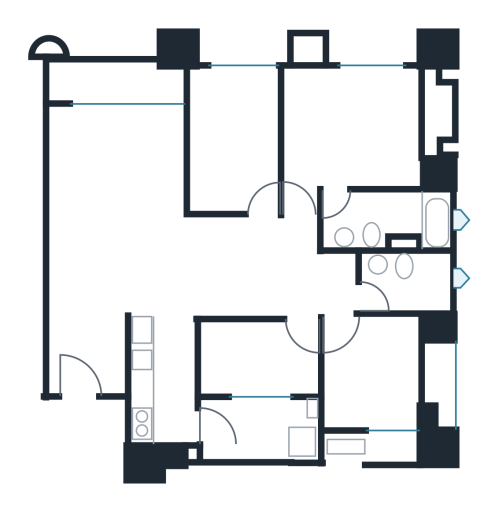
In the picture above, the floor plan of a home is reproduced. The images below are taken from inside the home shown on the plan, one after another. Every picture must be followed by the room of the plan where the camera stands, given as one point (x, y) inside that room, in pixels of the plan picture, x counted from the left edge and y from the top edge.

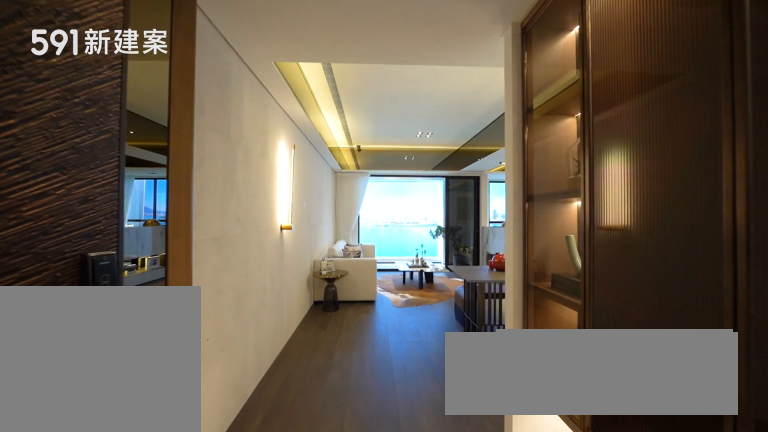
(88, 353)
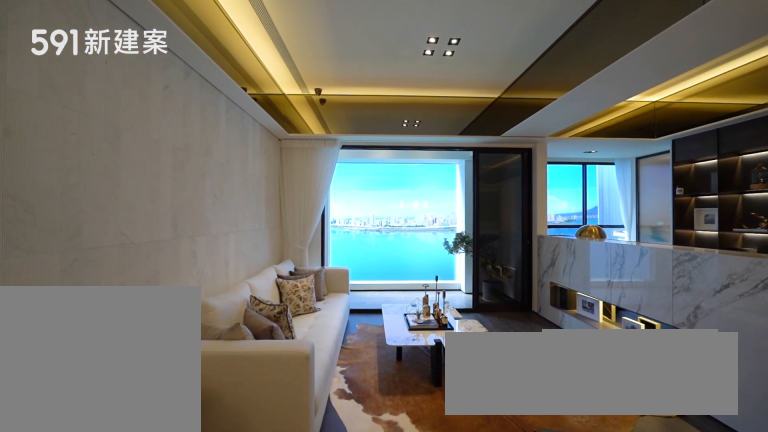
(115, 190)
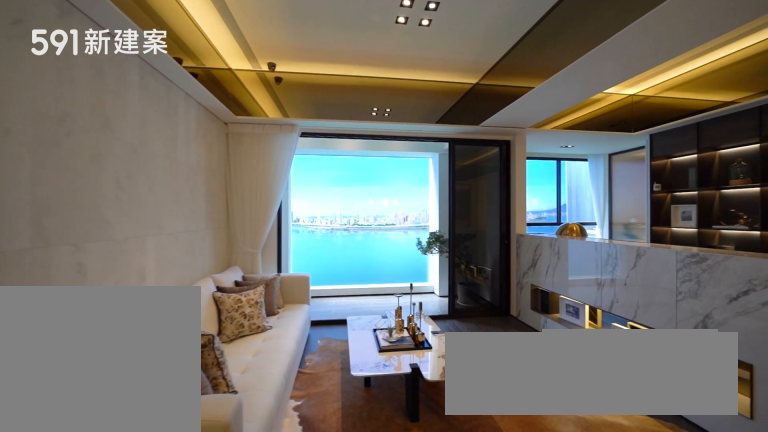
(115, 190)
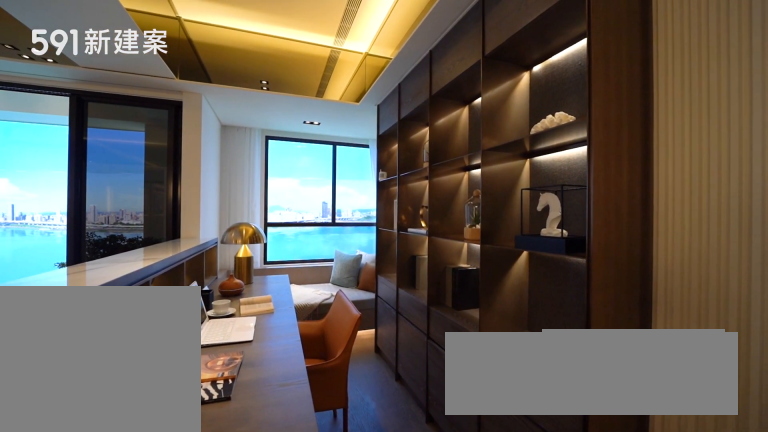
(234, 135)
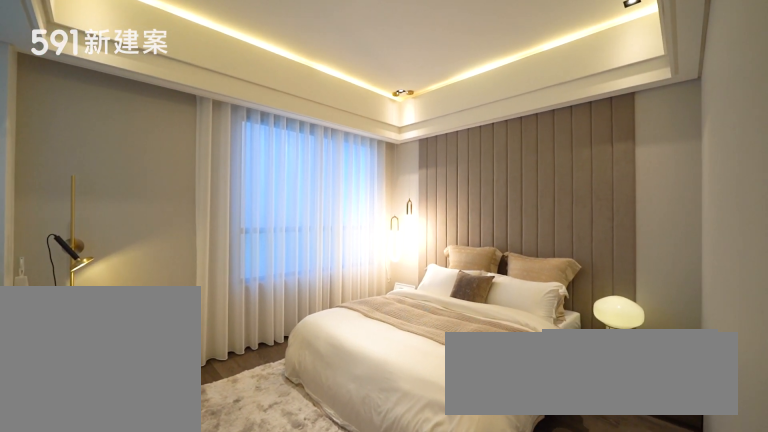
(353, 130)
